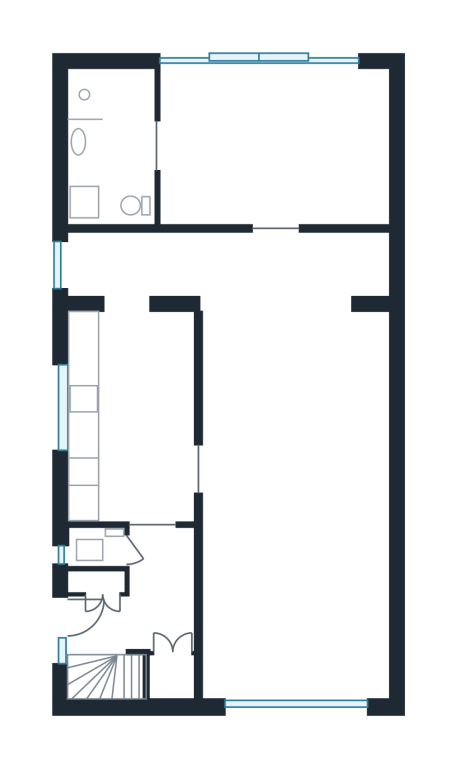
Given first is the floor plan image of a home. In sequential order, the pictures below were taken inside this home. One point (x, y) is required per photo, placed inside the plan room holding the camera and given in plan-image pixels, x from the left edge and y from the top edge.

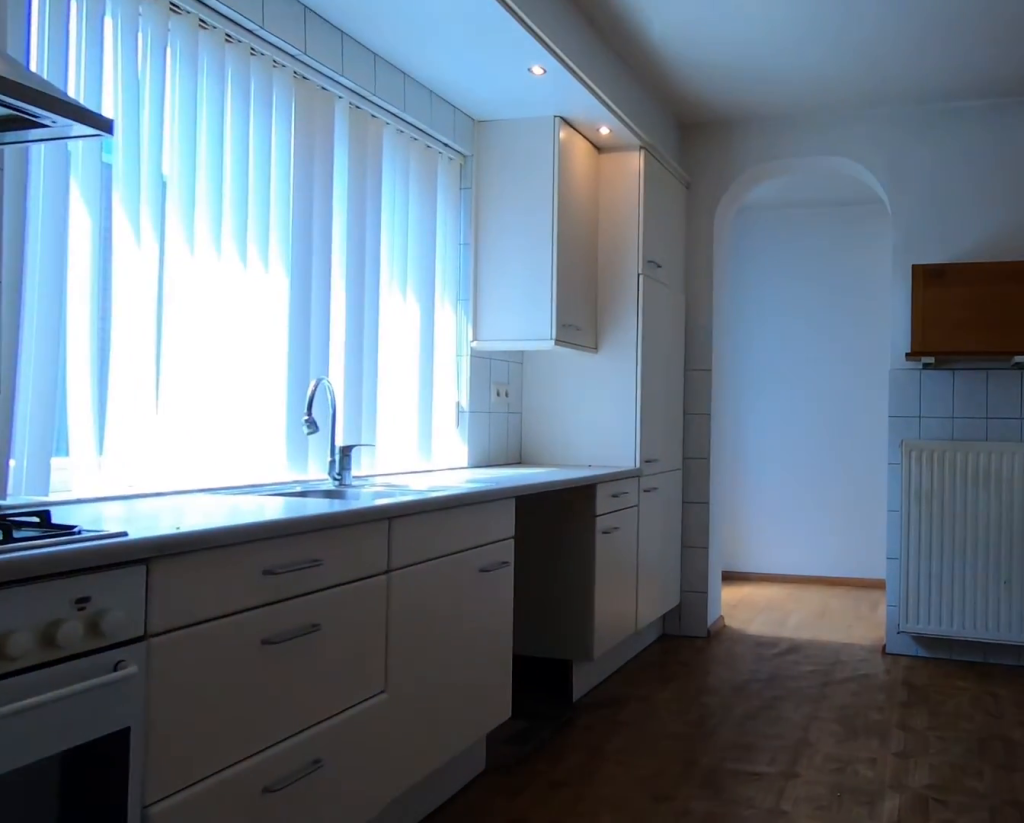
(146, 415)
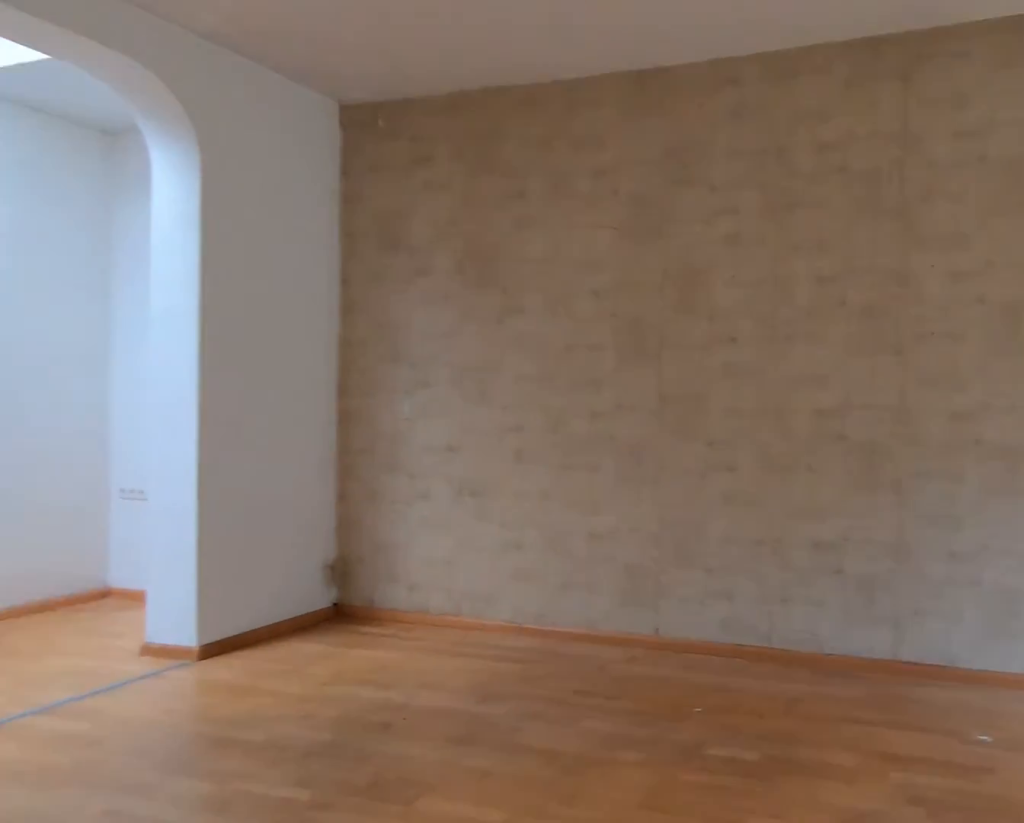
(293, 502)
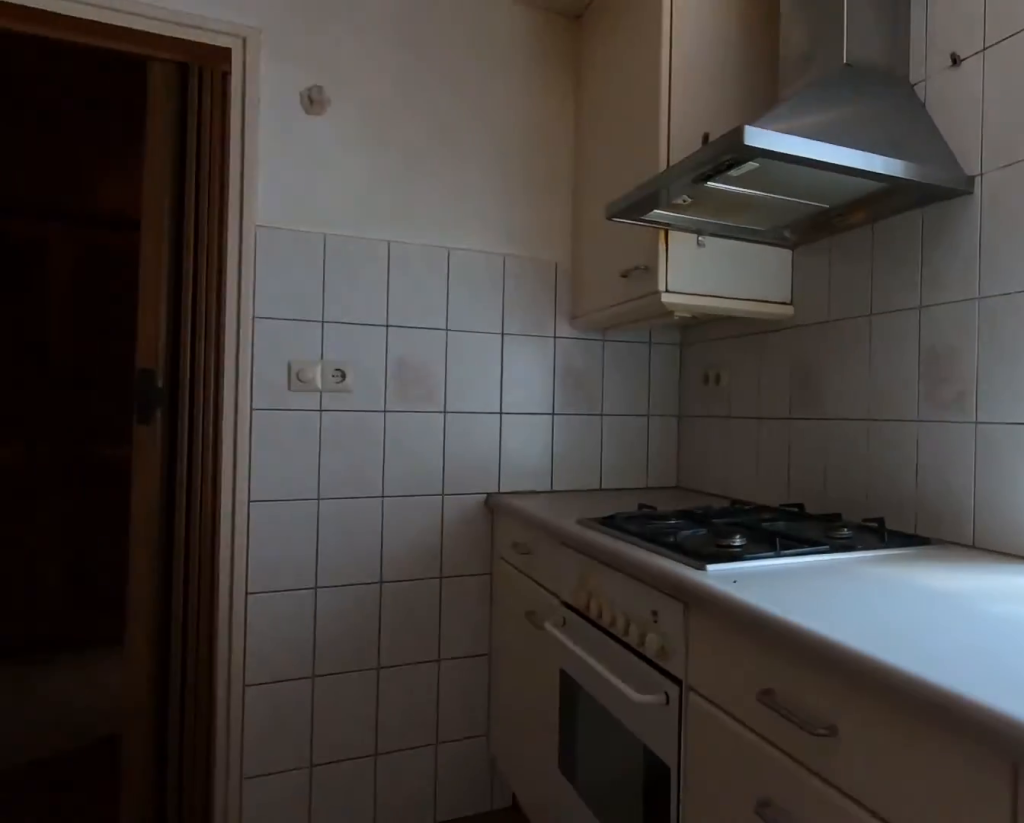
(146, 415)
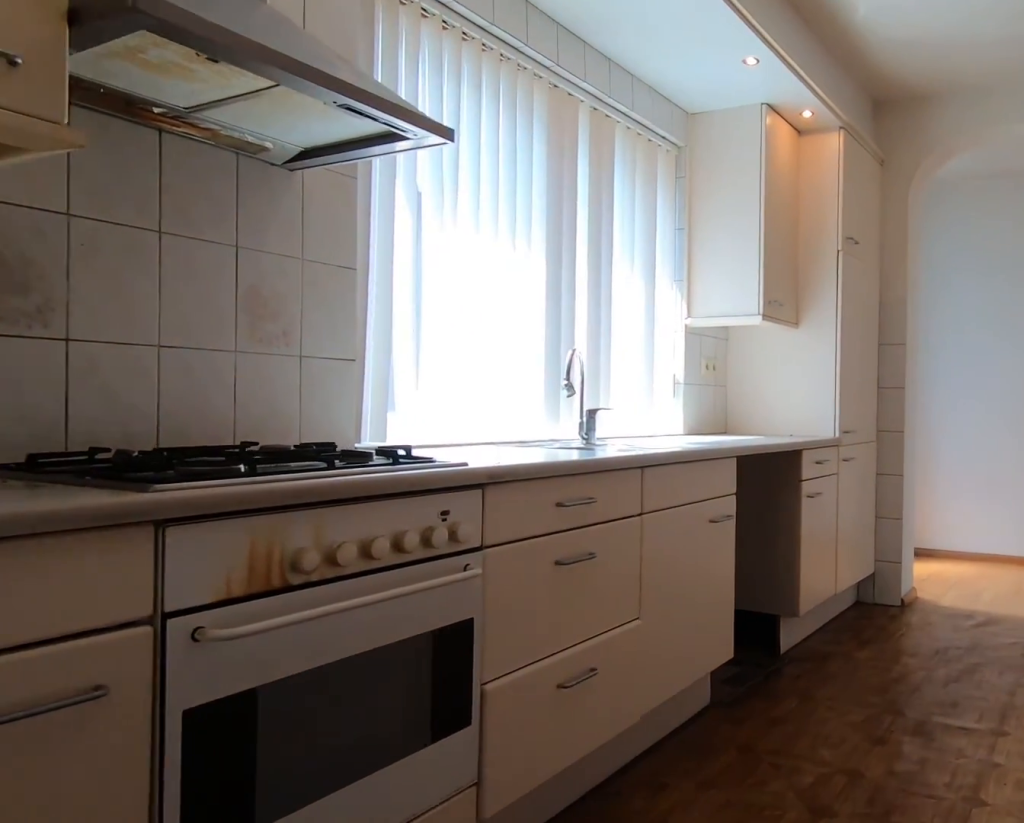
(146, 415)
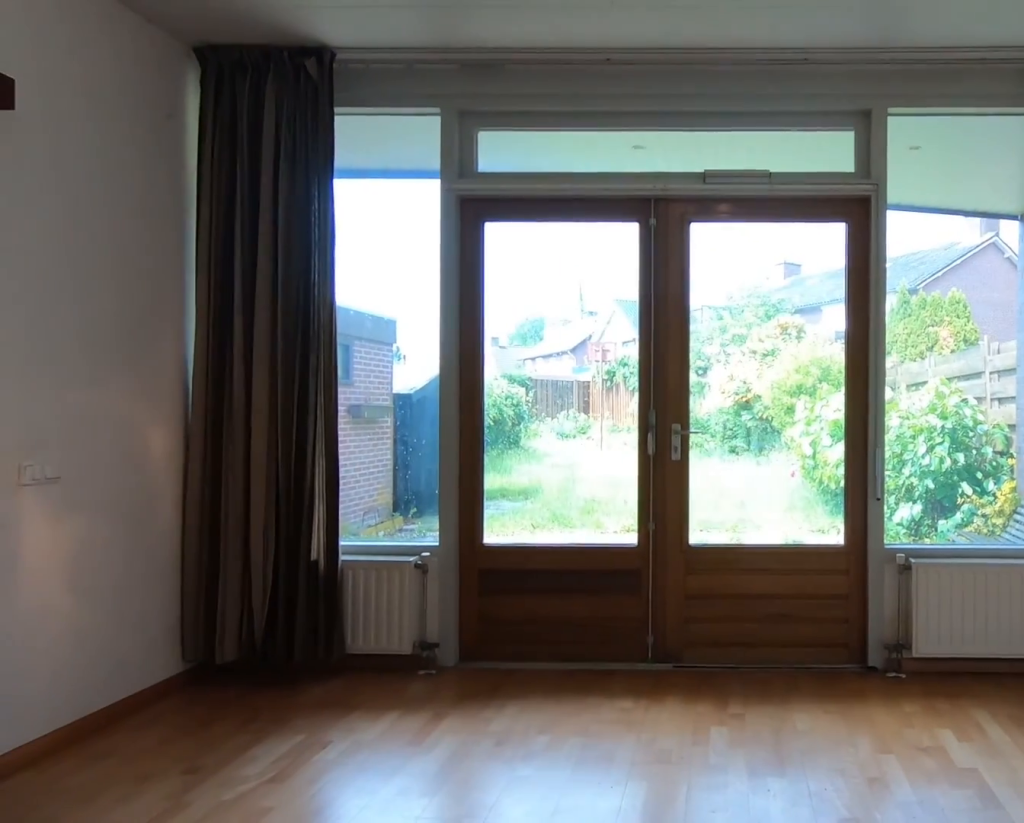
(273, 147)
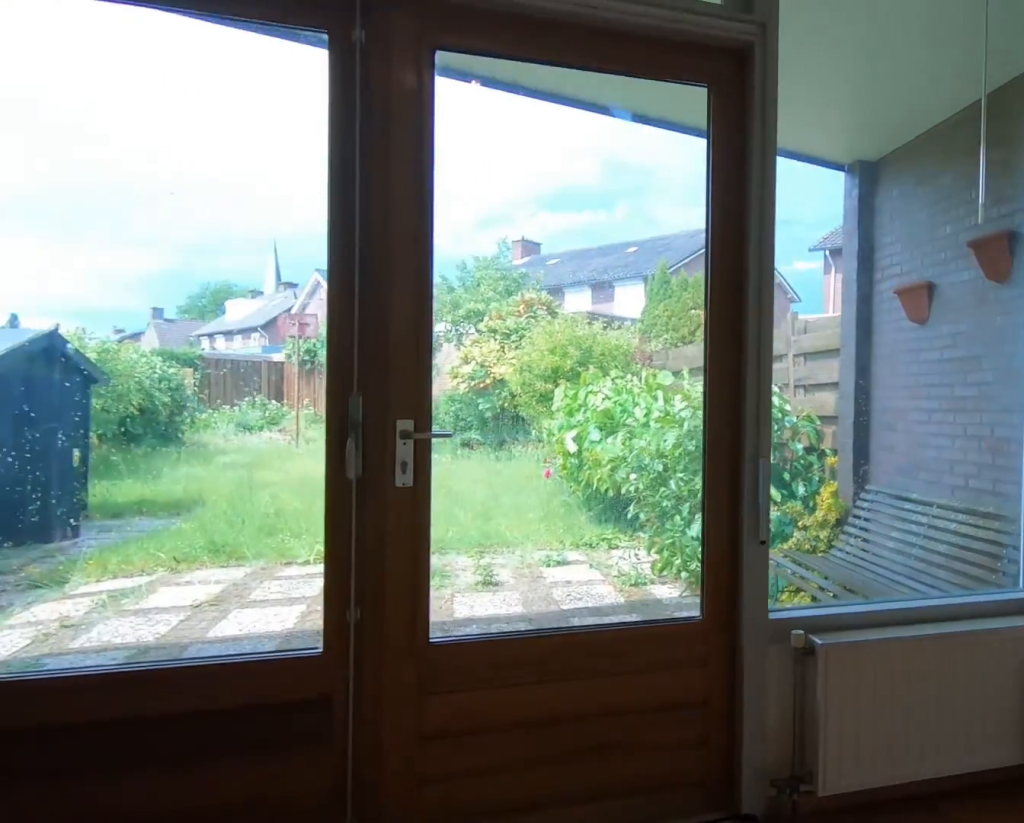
(273, 147)
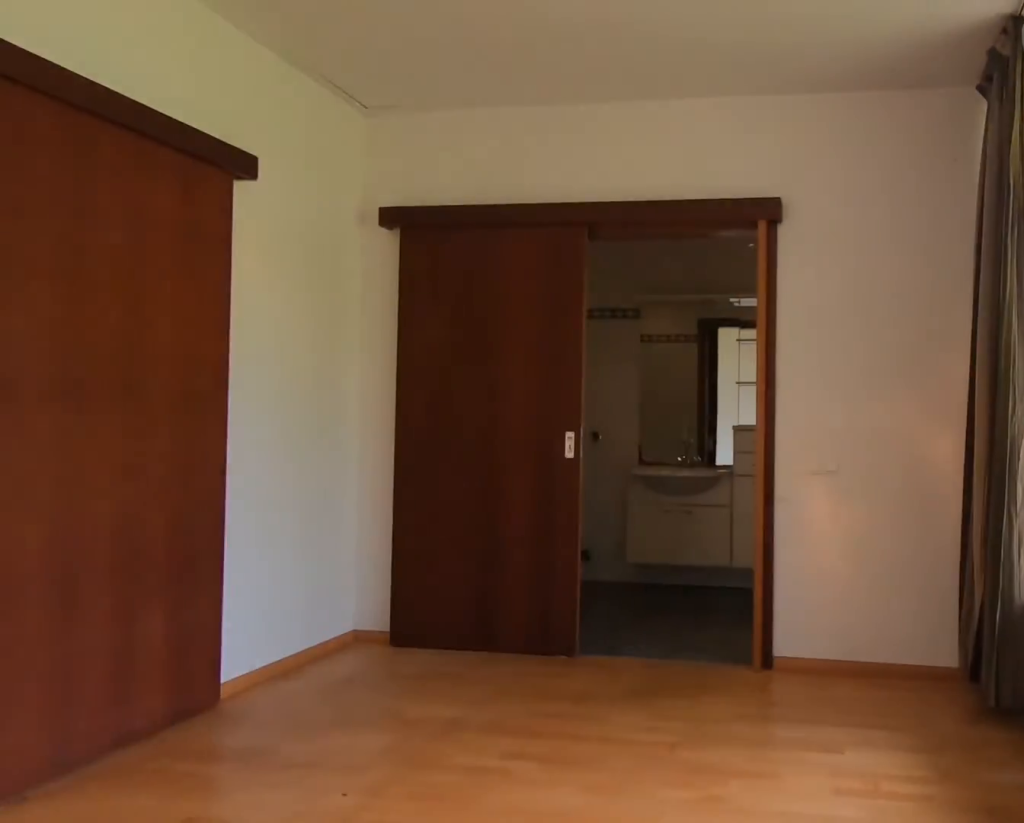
(273, 147)
